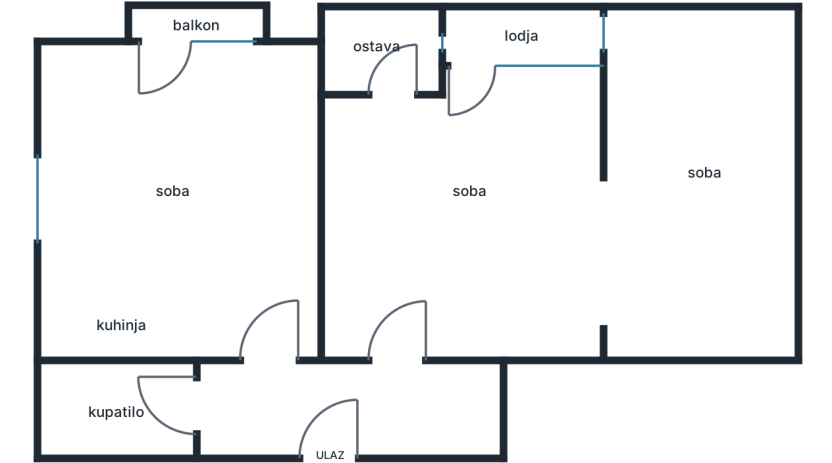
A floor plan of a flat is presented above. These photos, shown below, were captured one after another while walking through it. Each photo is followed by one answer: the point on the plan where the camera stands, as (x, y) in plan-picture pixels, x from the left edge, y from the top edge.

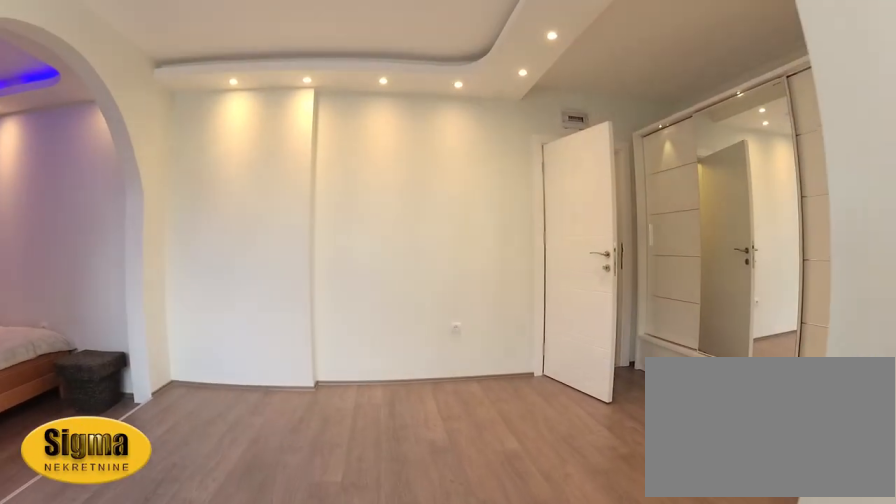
(472, 79)
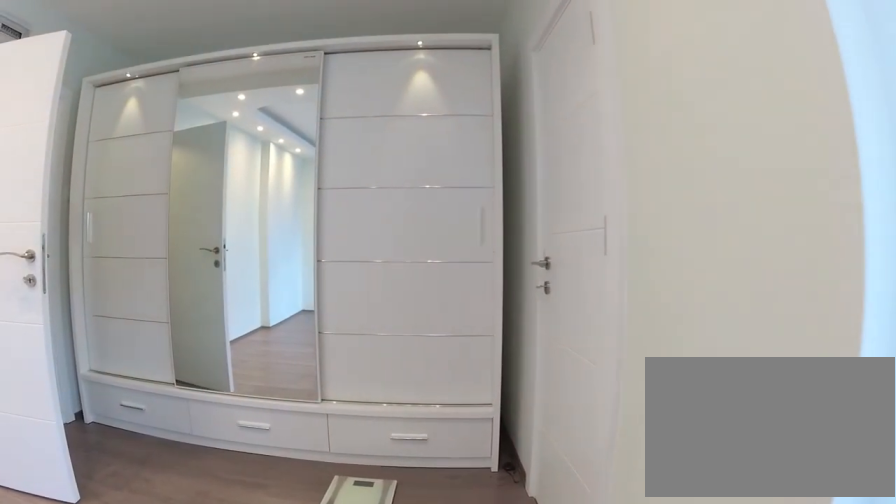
(489, 164)
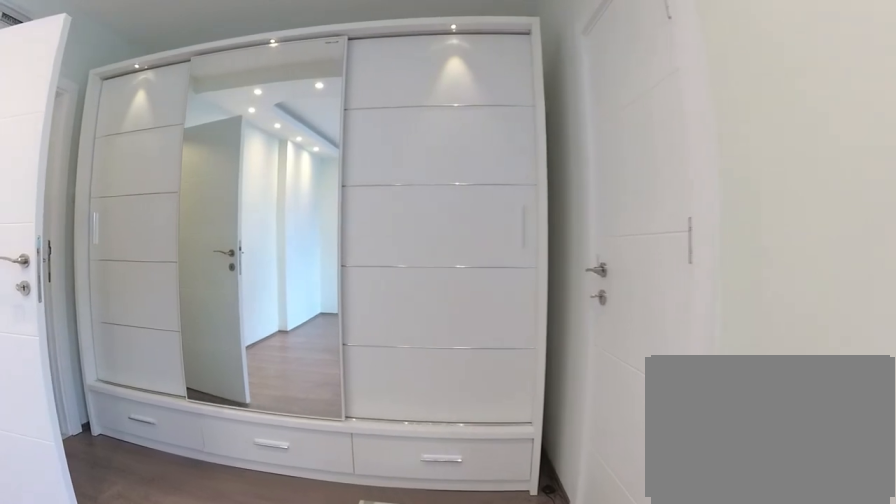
(480, 167)
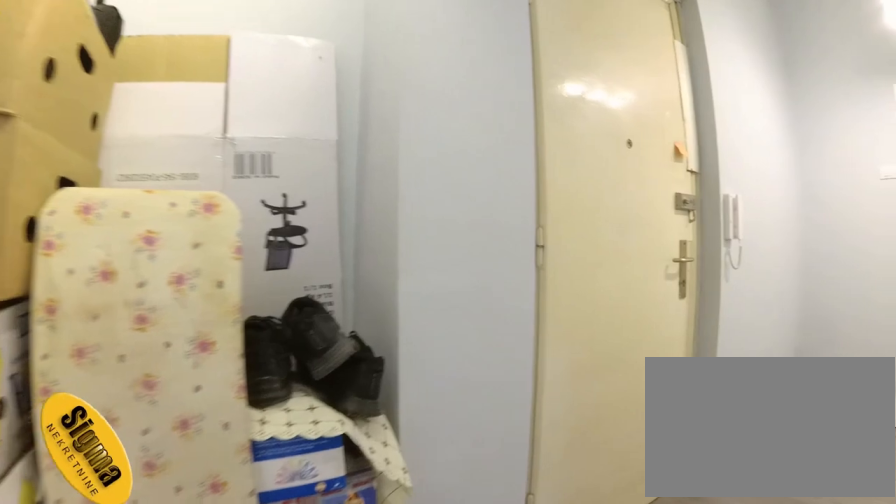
(406, 357)
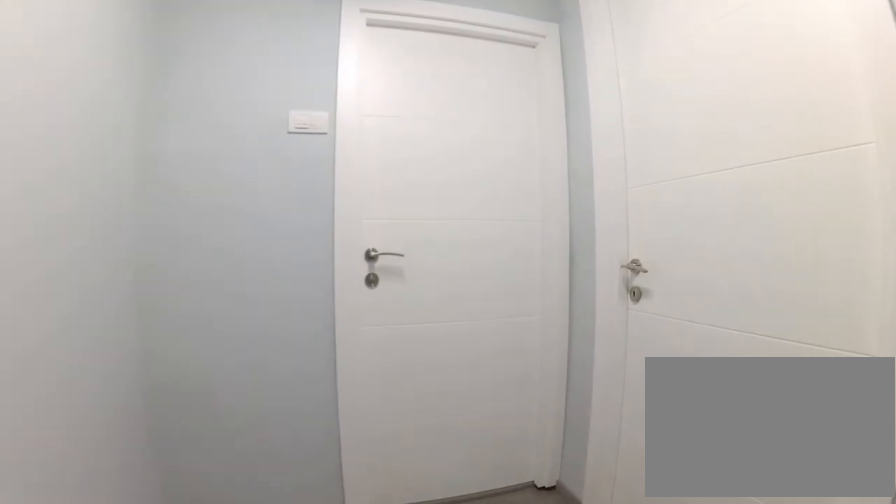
(323, 405)
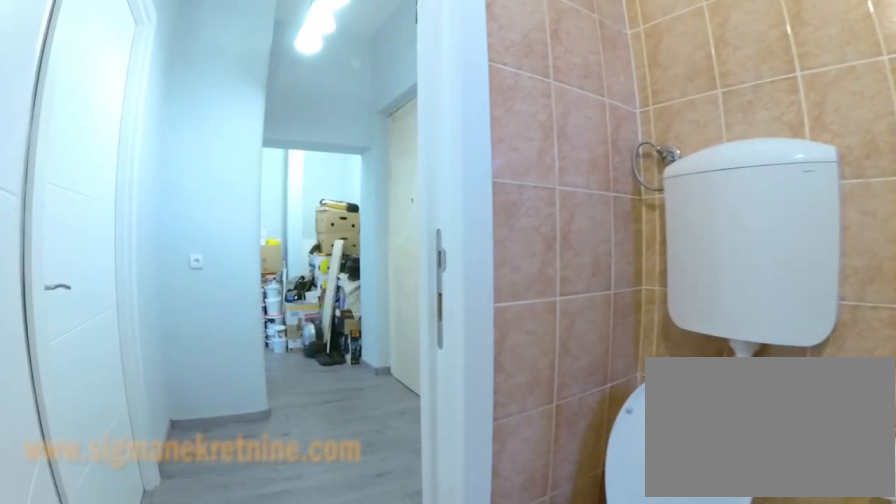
(80, 406)
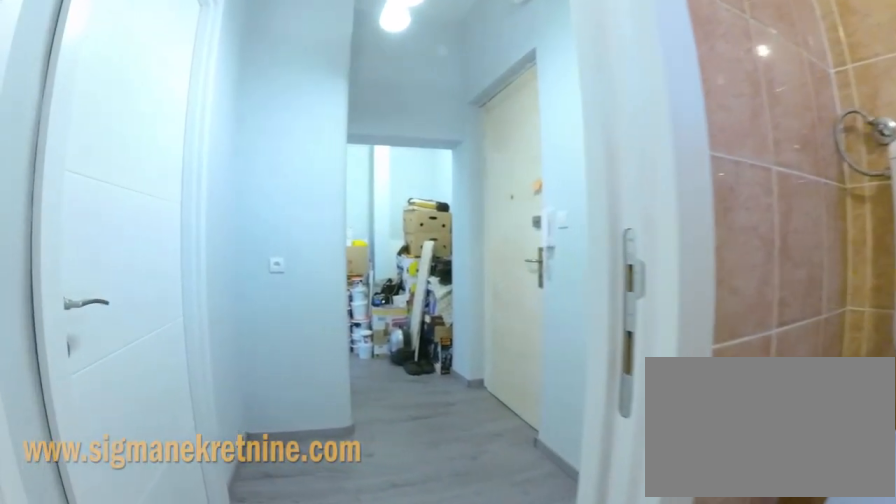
(124, 404)
